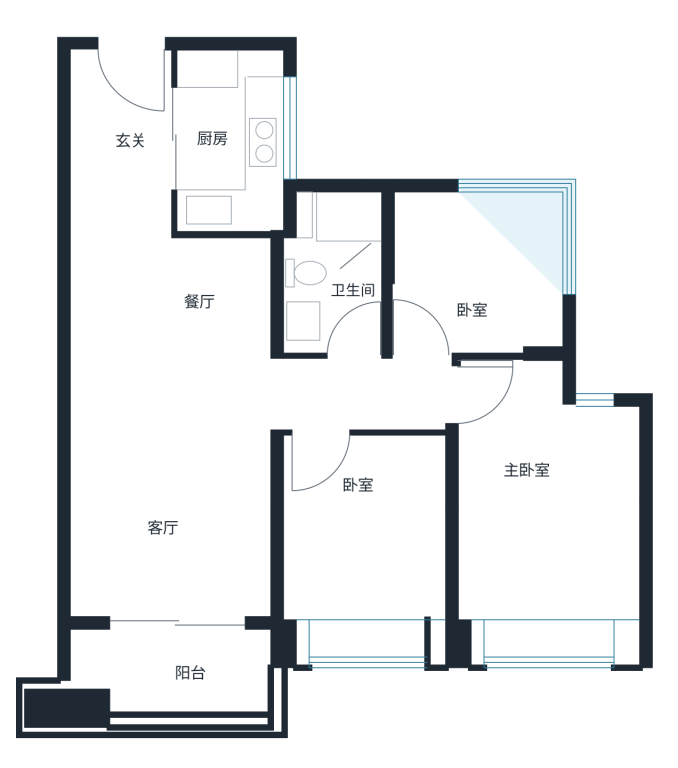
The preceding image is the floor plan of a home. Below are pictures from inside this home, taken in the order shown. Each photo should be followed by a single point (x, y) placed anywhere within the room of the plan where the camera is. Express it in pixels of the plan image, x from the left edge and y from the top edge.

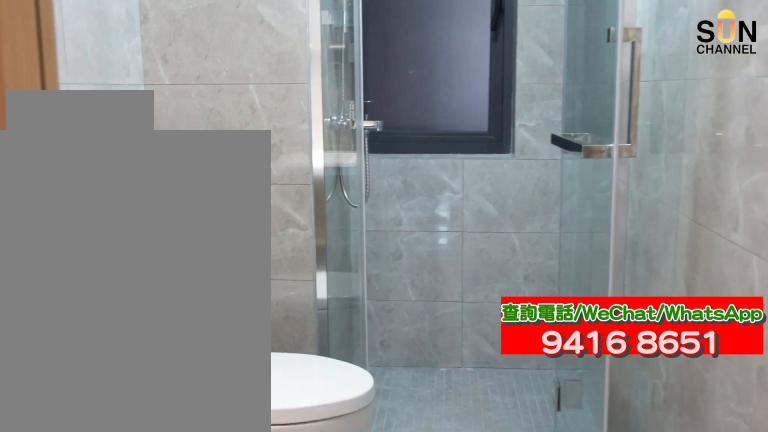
(333, 269)
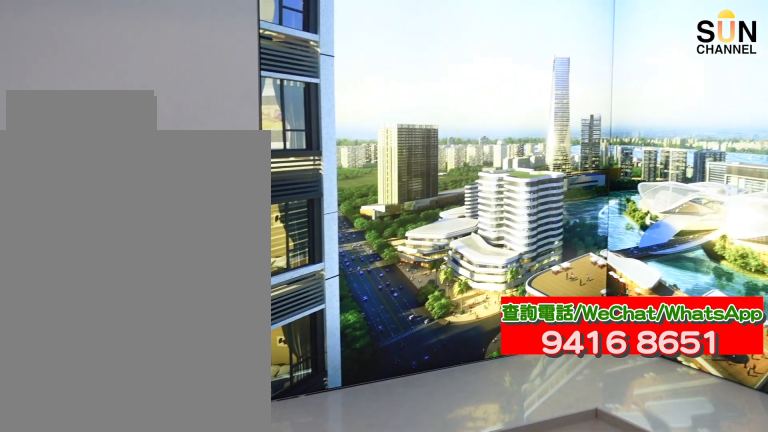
(478, 270)
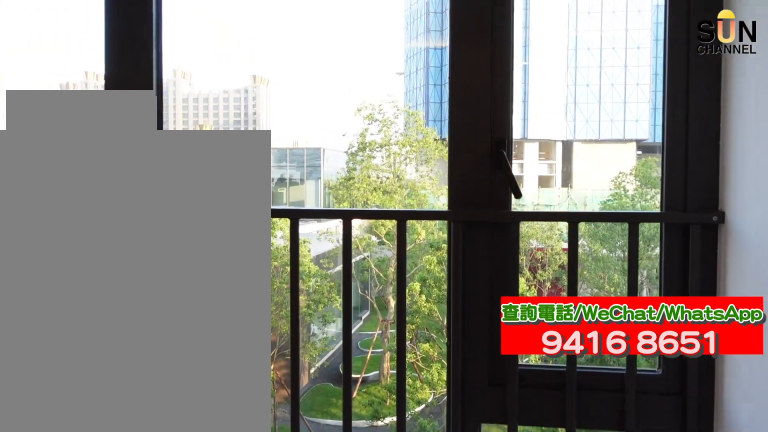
(551, 535)
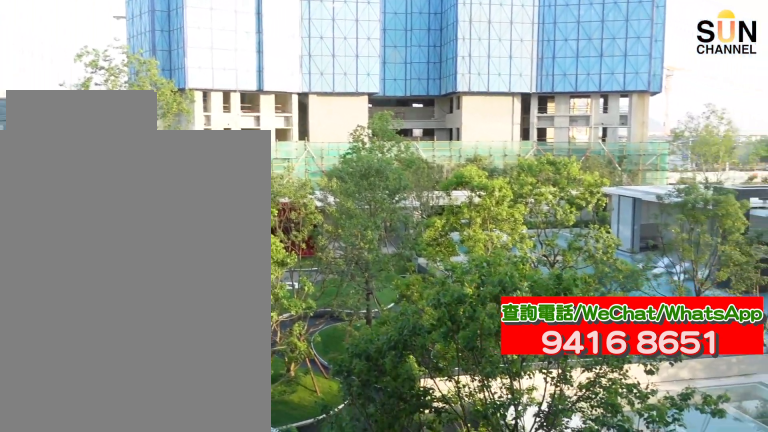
(551, 535)
